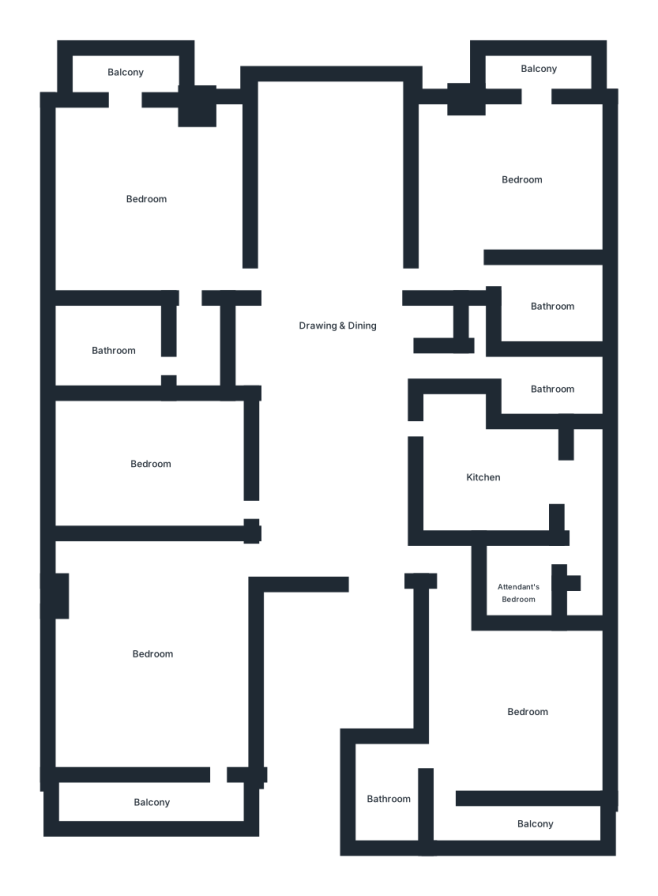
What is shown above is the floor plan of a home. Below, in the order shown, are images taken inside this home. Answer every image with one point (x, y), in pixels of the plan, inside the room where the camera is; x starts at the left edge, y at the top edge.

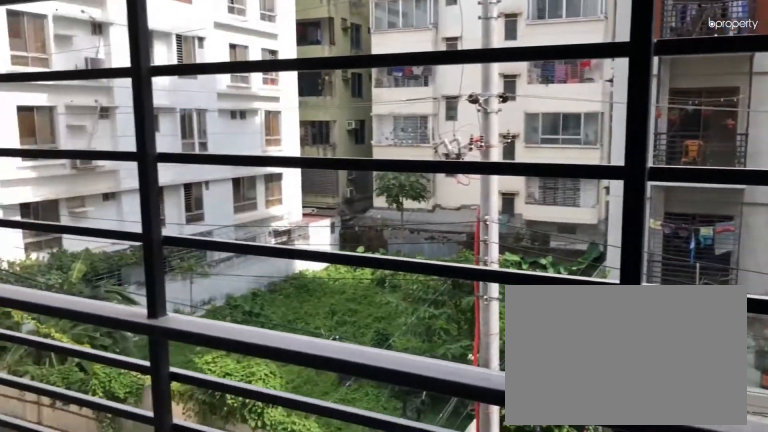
(120, 68)
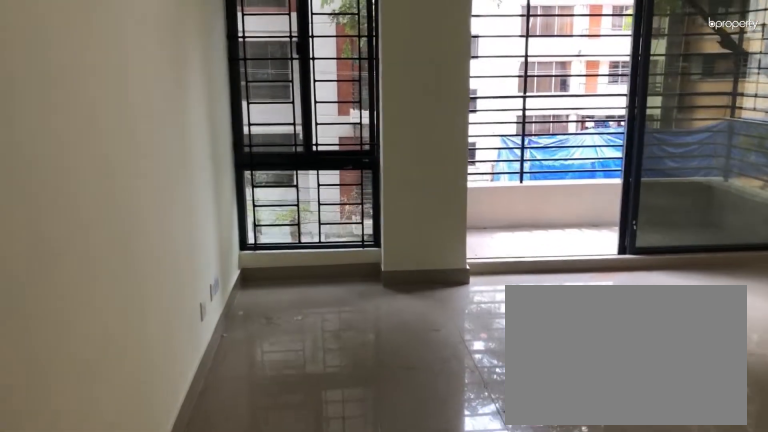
(518, 169)
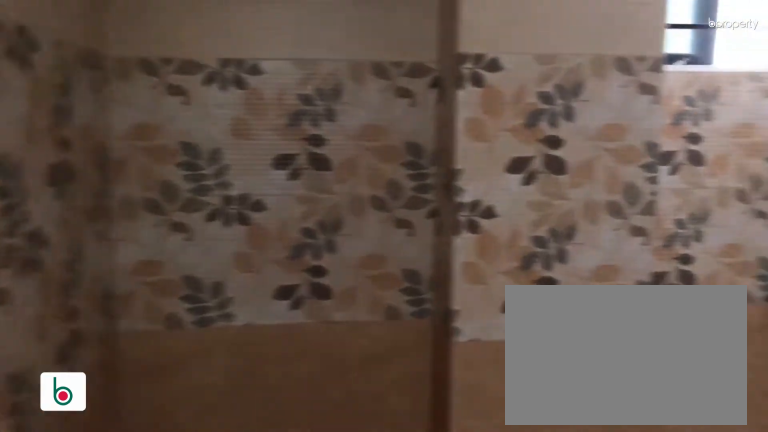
(548, 305)
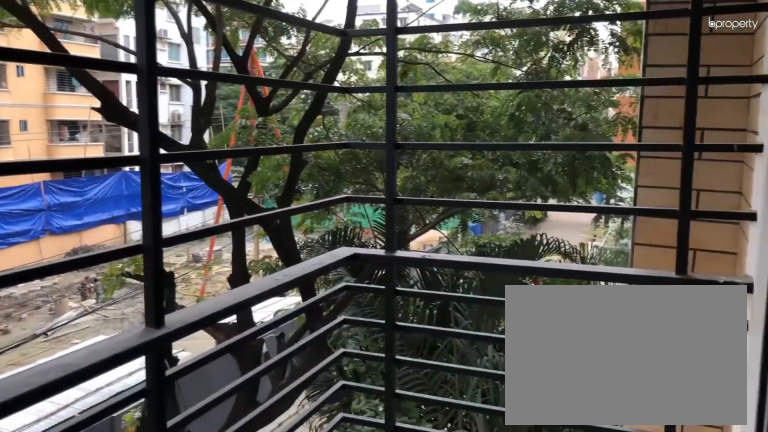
(535, 72)
